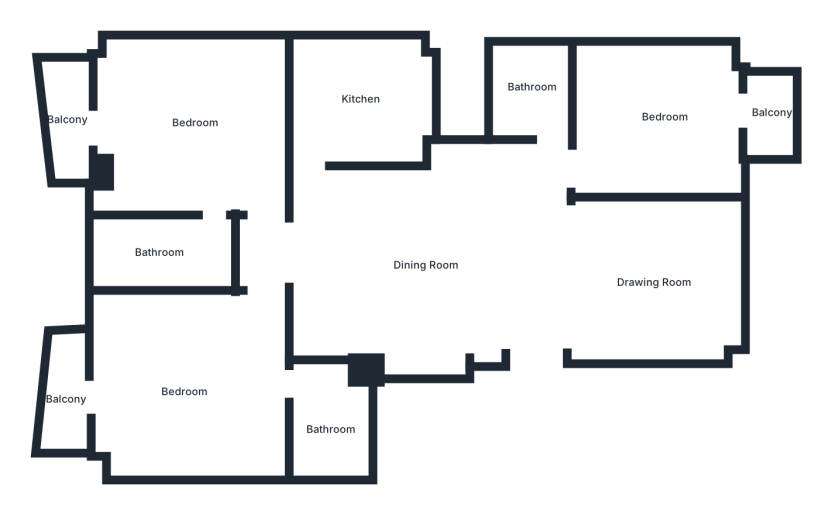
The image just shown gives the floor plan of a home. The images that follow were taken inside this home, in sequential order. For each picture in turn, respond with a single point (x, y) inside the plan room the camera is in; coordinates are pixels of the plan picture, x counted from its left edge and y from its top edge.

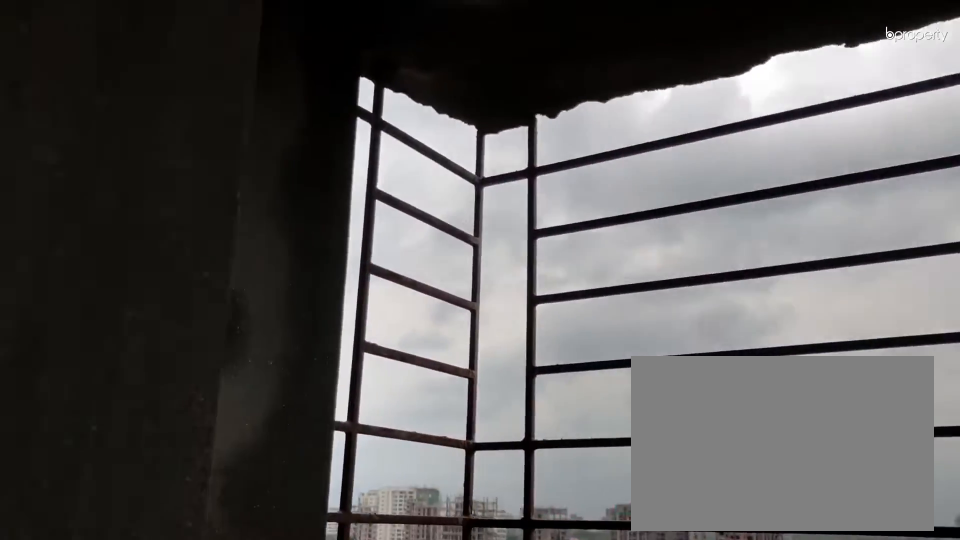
(66, 119)
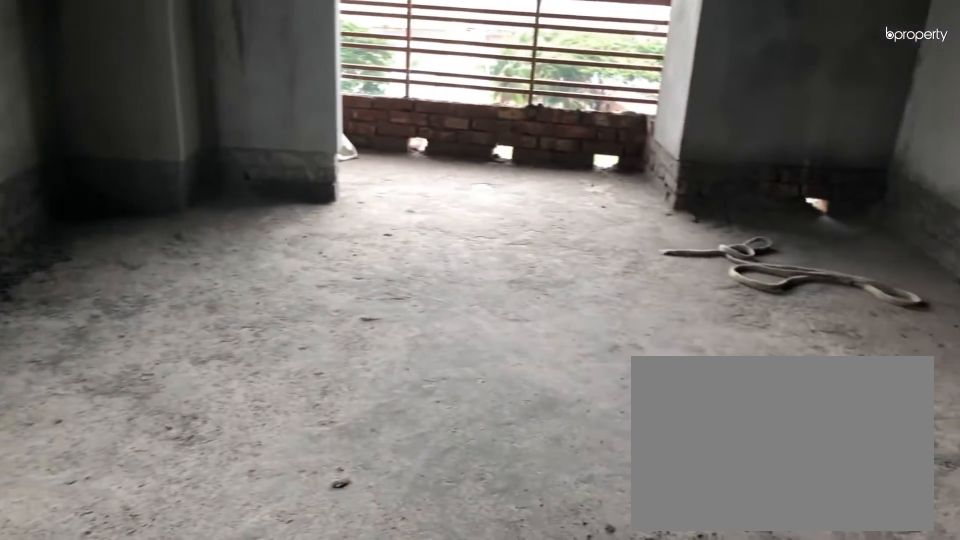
(188, 391)
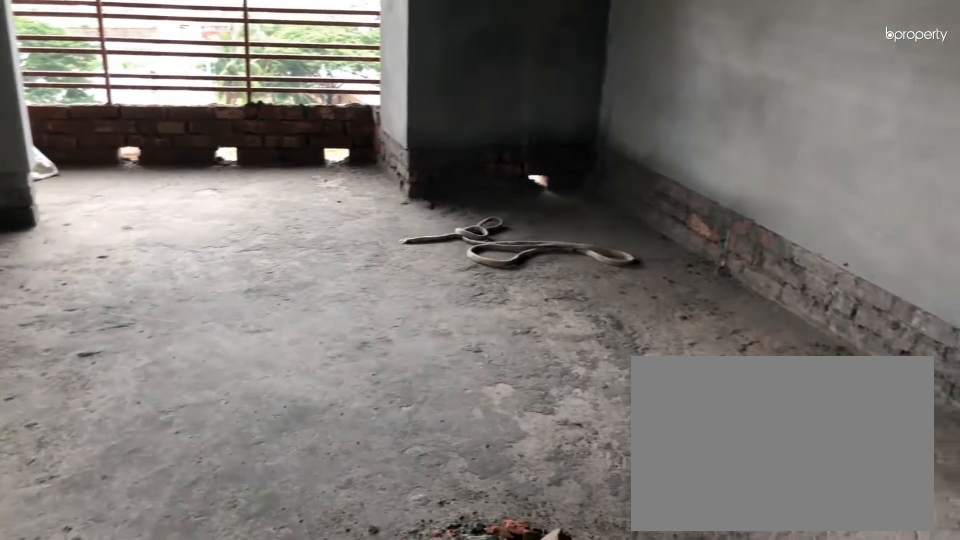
(188, 391)
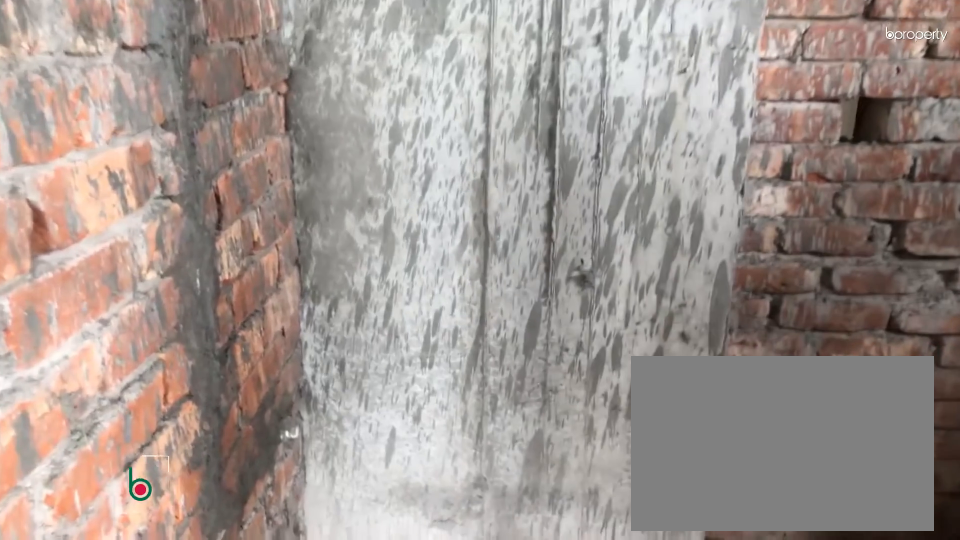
(327, 431)
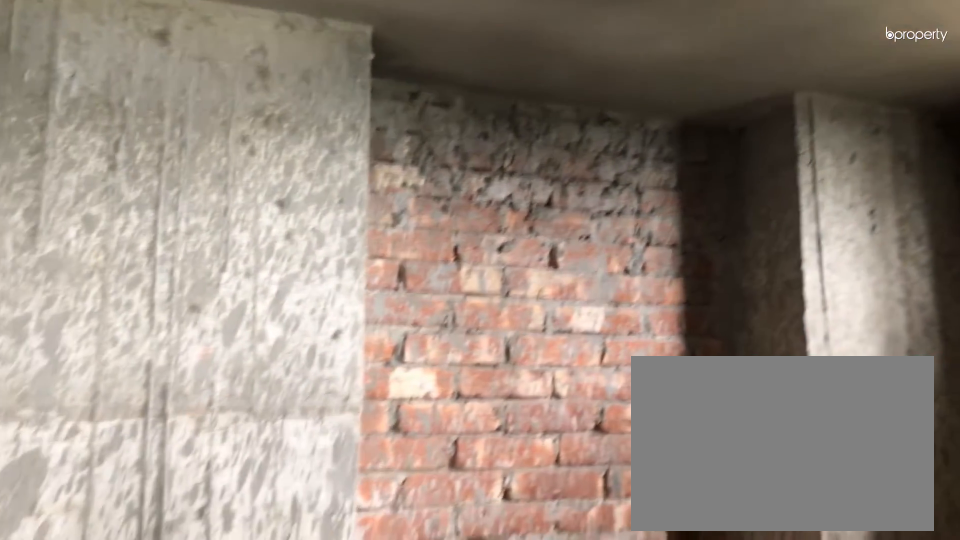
(327, 431)
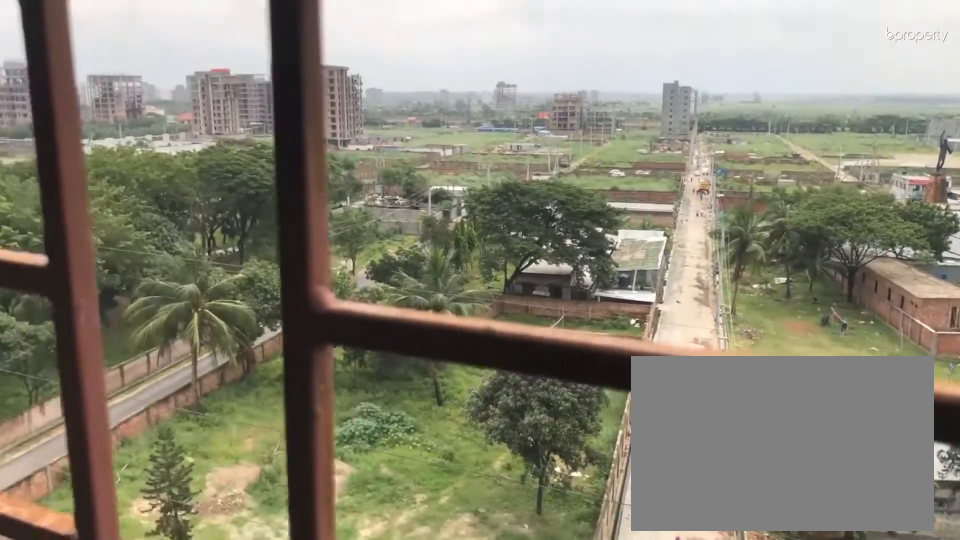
(61, 399)
